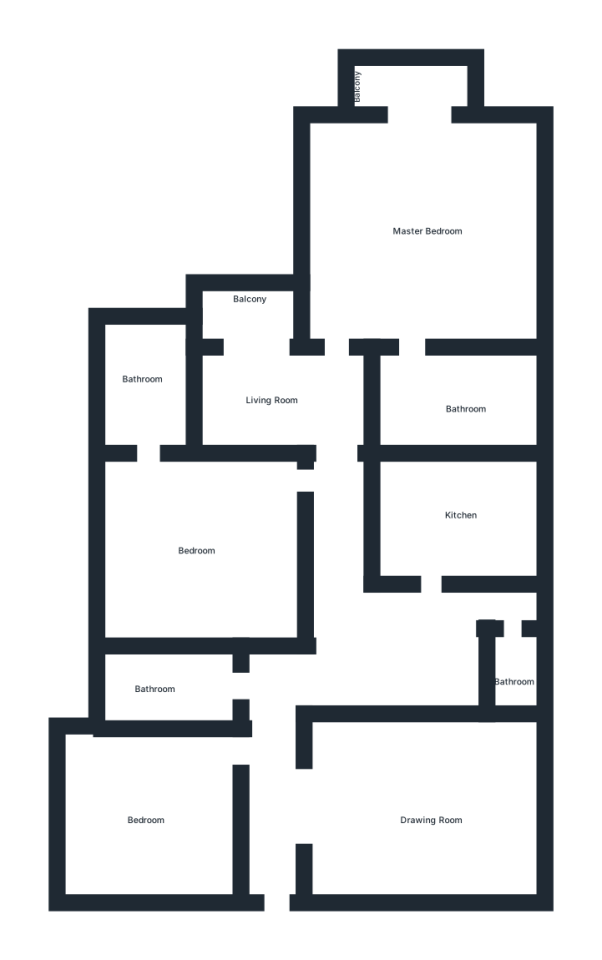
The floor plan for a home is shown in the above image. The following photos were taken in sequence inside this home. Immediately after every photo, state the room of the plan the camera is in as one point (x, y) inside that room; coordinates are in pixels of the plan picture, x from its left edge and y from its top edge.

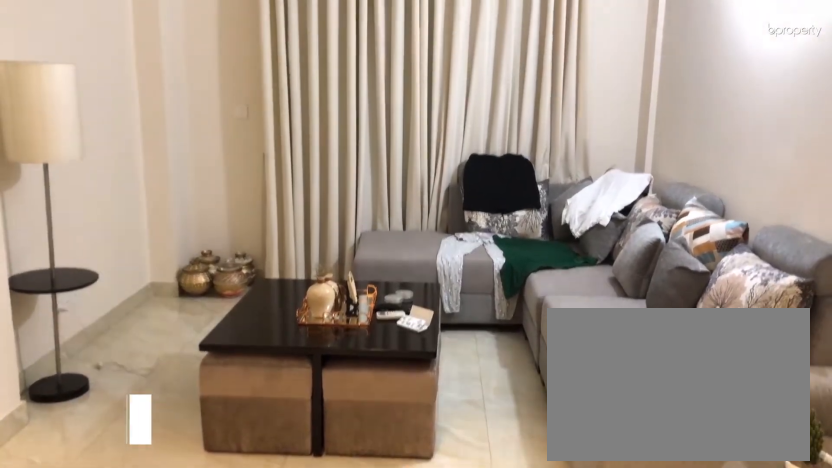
(415, 807)
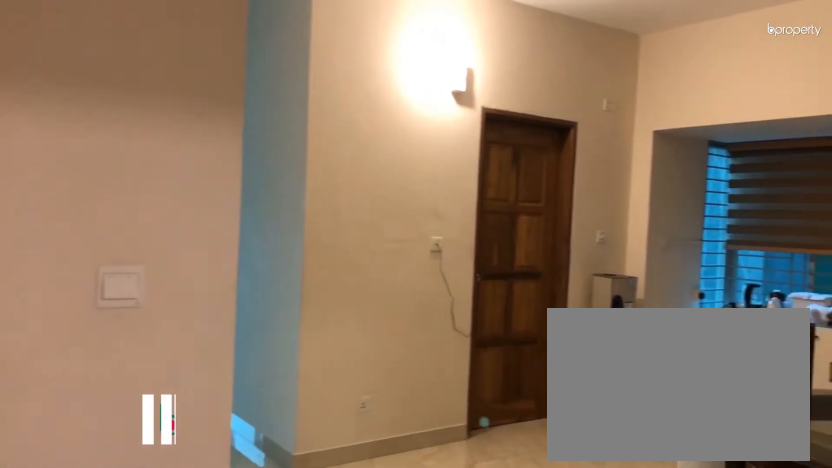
(362, 680)
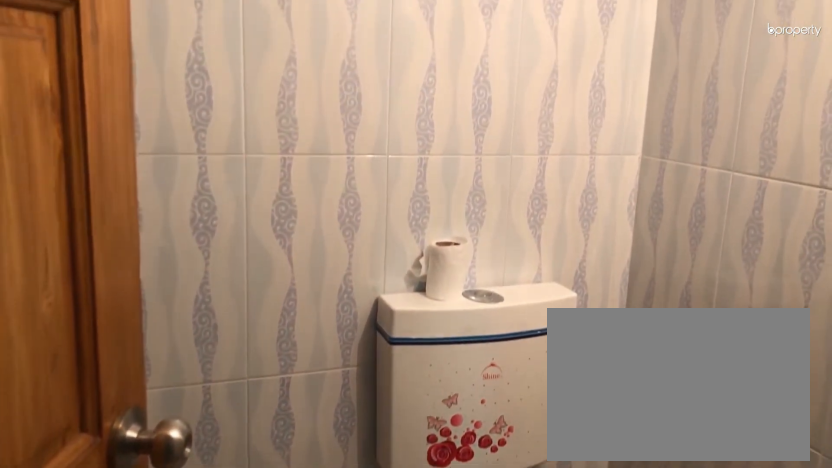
(515, 664)
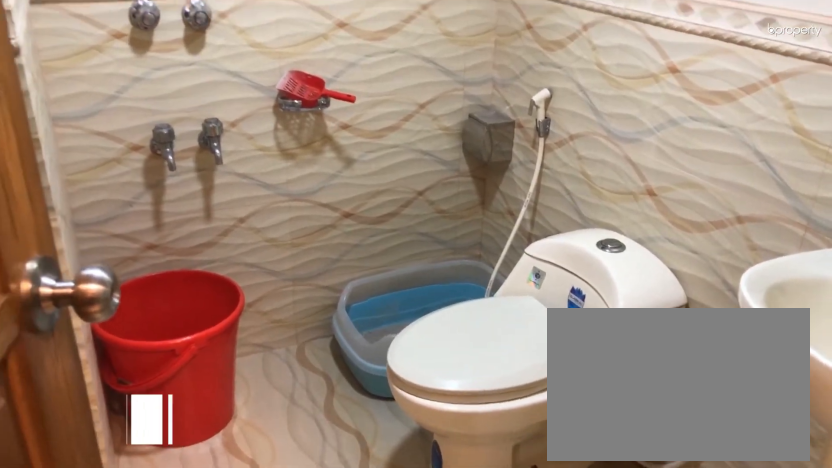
(160, 692)
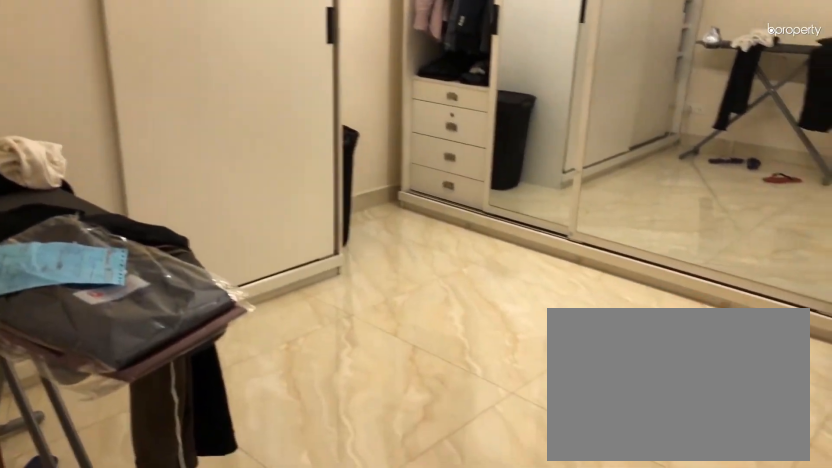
(164, 806)
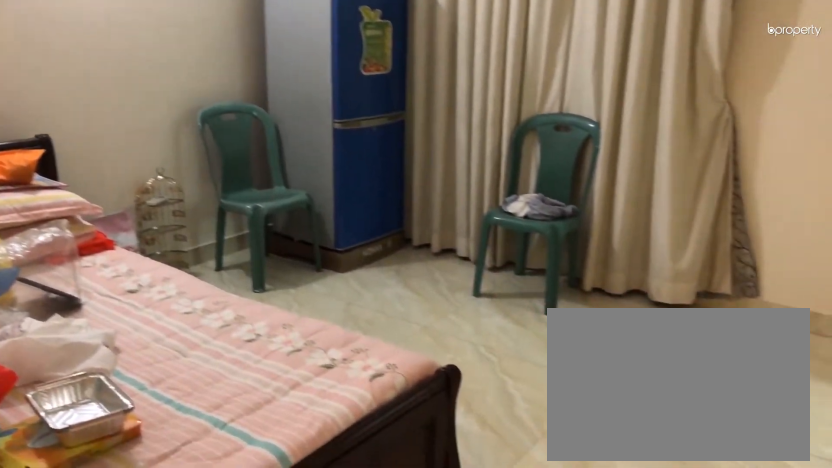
(177, 539)
